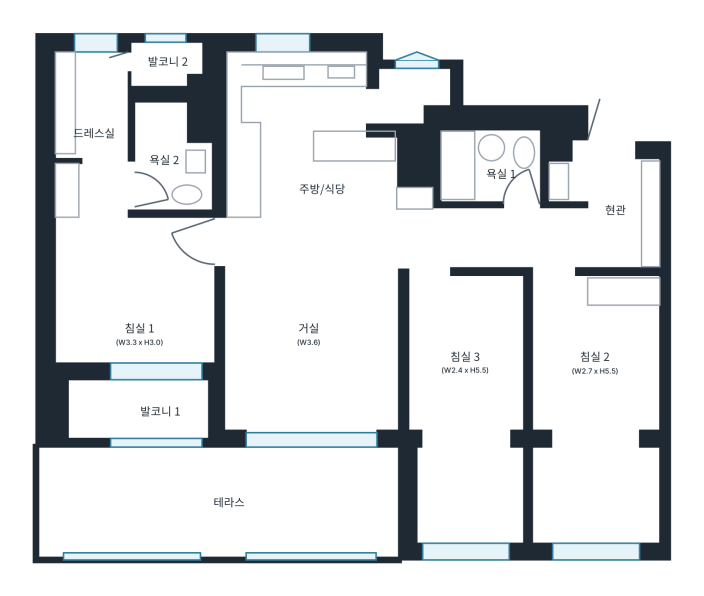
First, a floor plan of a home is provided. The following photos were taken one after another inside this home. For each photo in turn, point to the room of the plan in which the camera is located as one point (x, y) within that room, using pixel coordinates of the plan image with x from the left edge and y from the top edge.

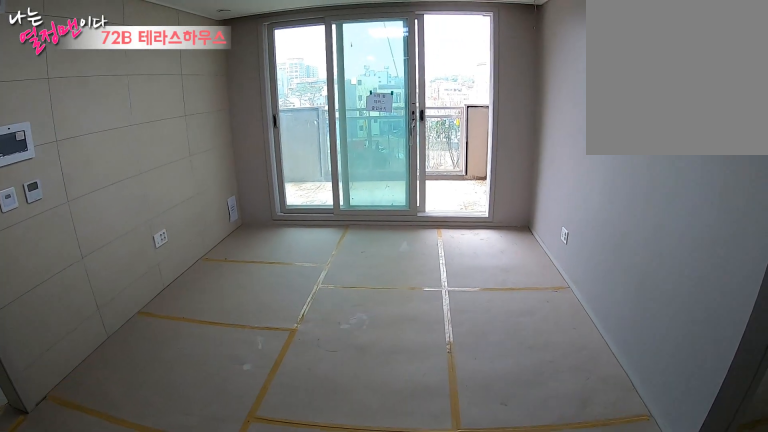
(306, 340)
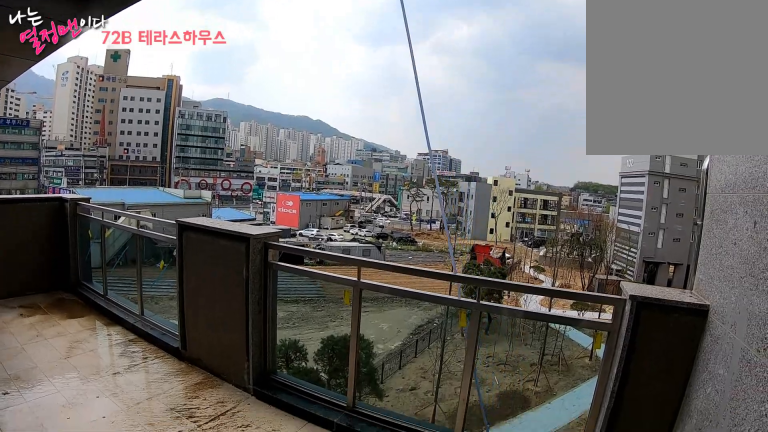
(225, 502)
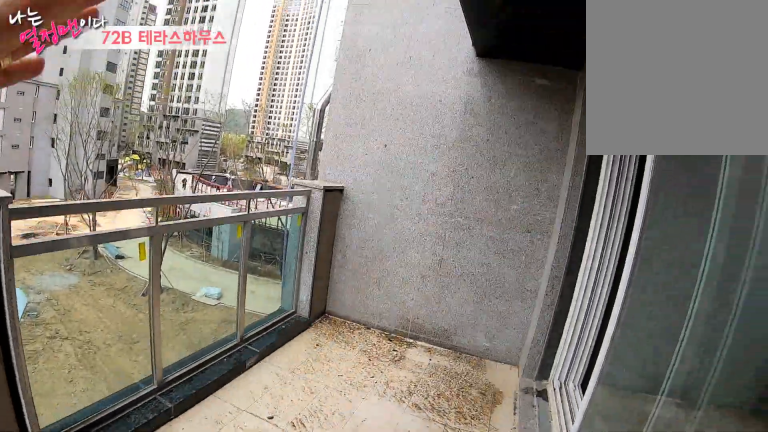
(225, 502)
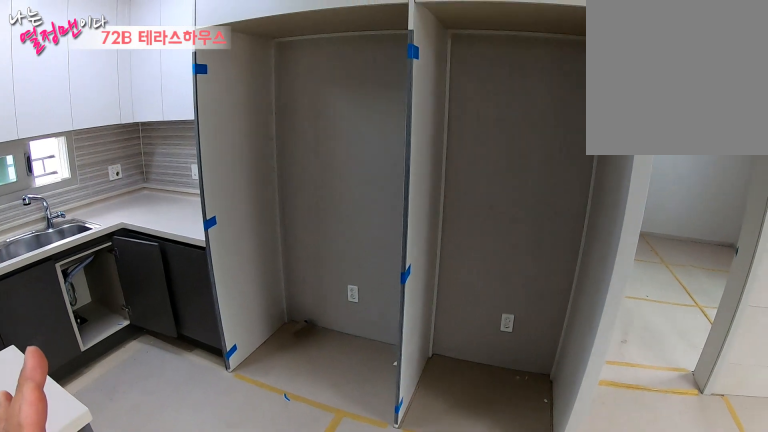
(315, 188)
